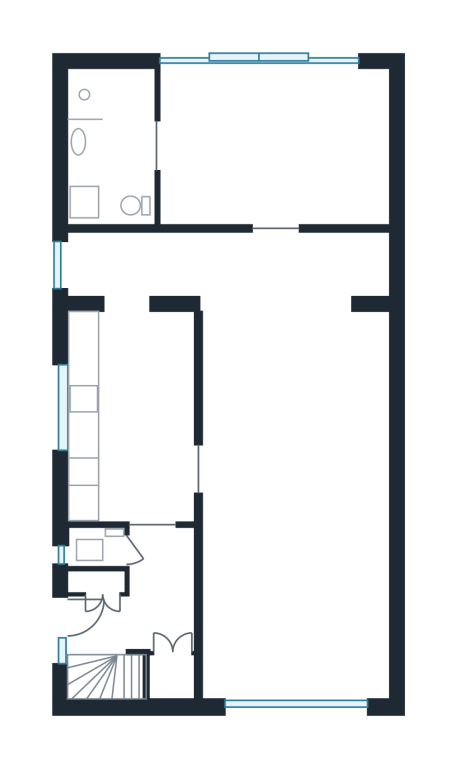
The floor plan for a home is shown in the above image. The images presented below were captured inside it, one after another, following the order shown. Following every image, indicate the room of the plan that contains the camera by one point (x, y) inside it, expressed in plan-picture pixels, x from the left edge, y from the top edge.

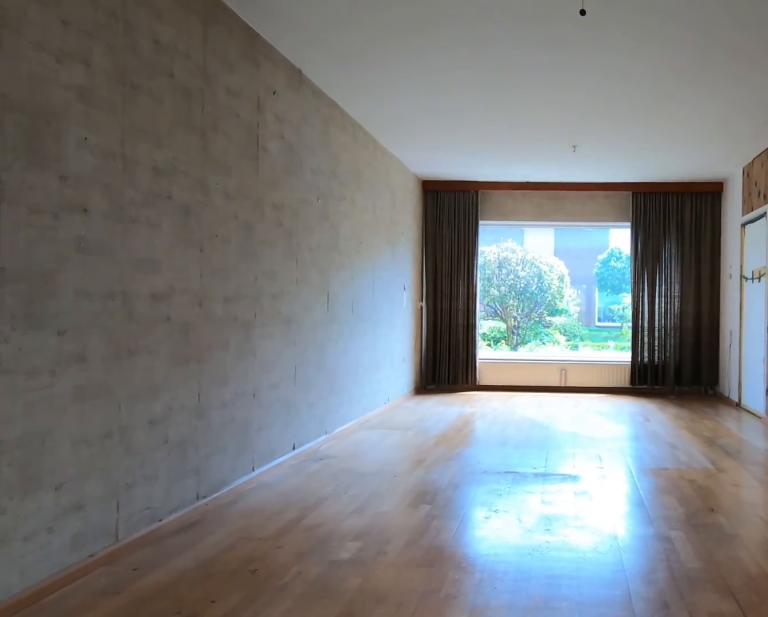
(293, 502)
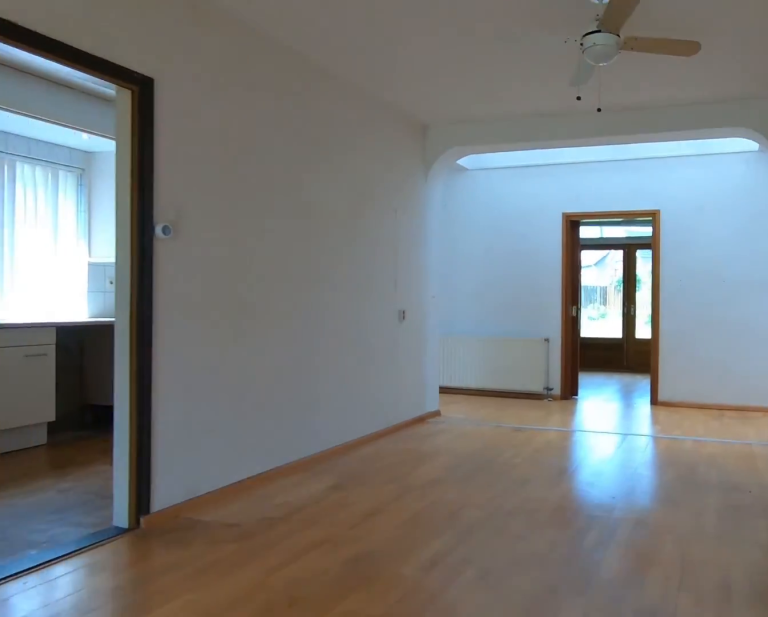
(293, 502)
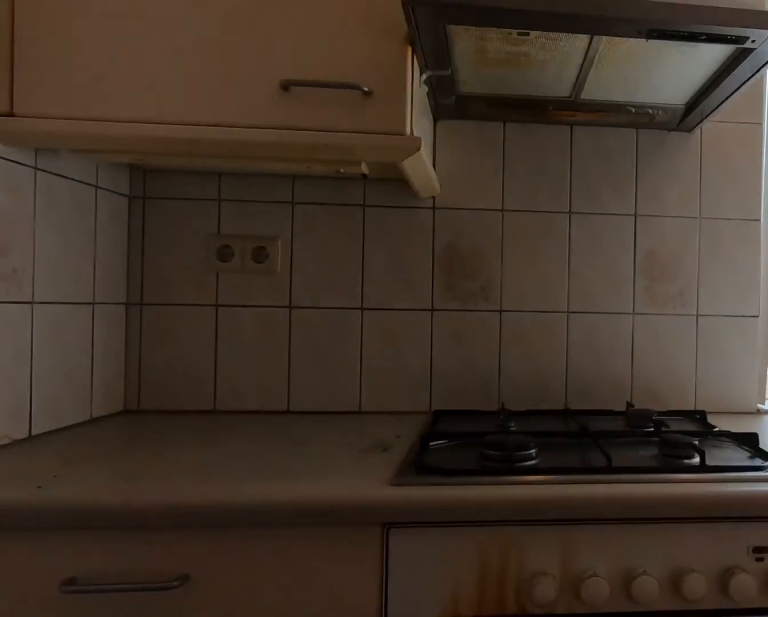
(146, 415)
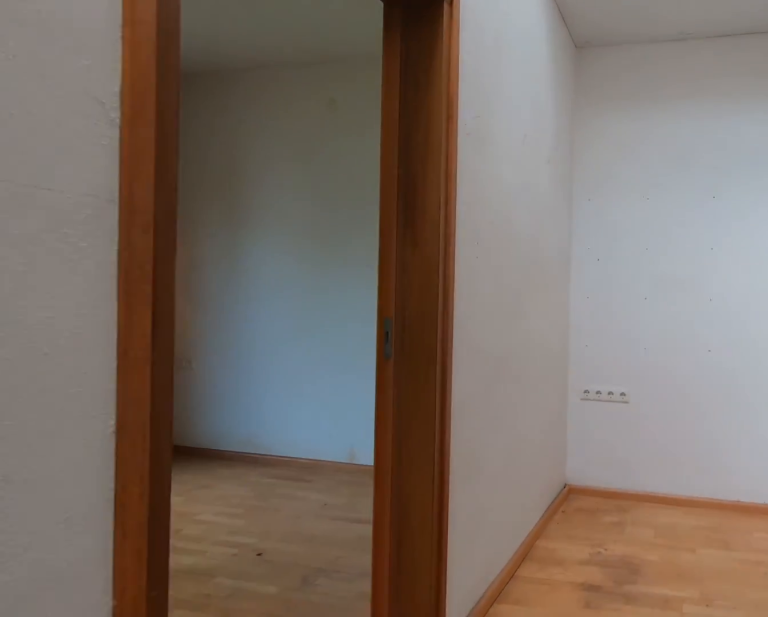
(229, 266)
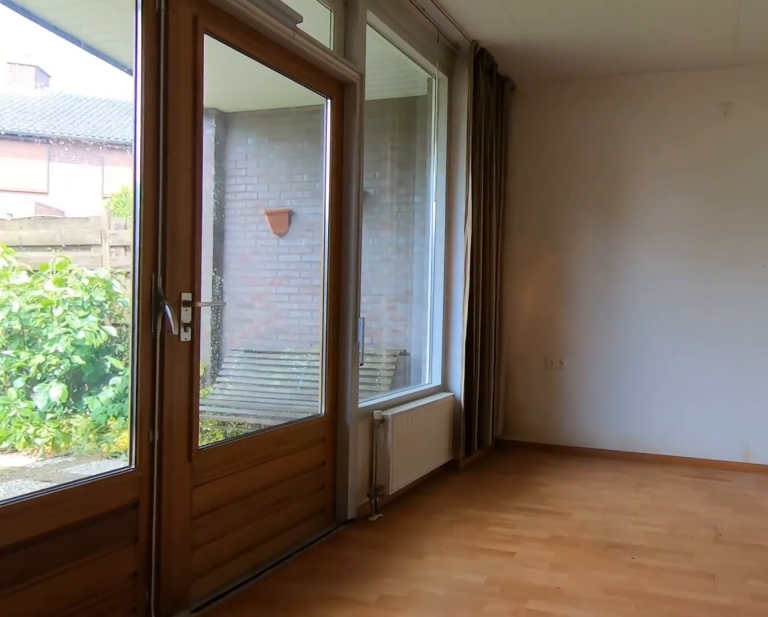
(273, 147)
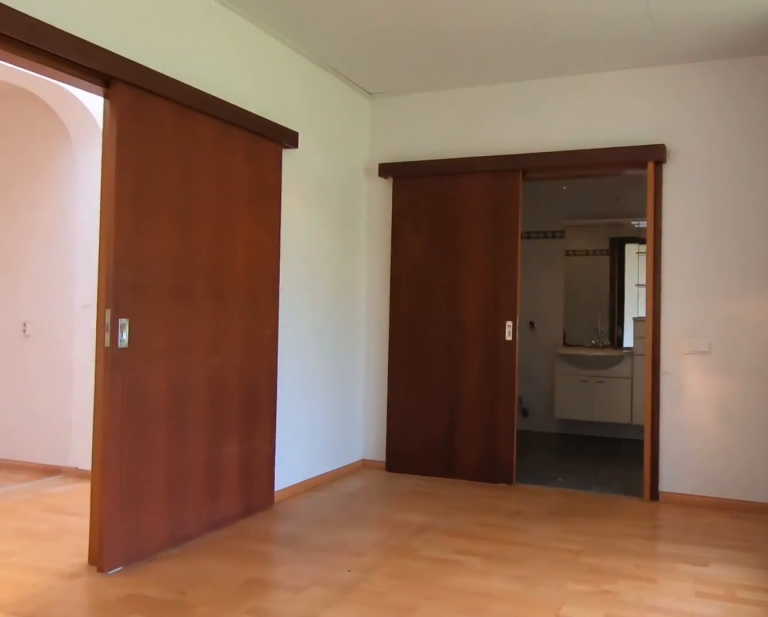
(273, 147)
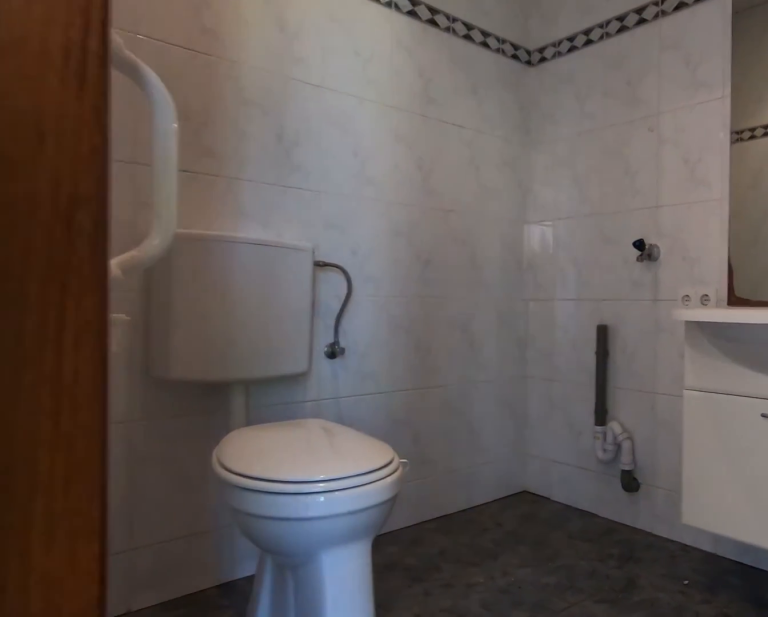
(111, 147)
